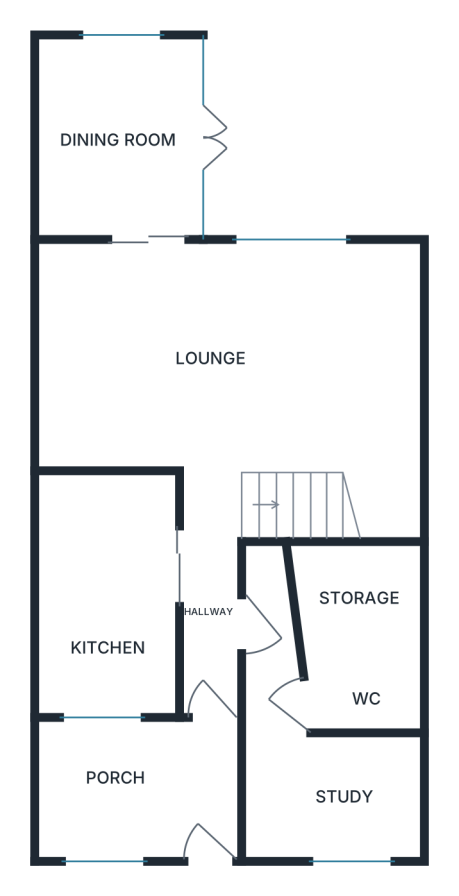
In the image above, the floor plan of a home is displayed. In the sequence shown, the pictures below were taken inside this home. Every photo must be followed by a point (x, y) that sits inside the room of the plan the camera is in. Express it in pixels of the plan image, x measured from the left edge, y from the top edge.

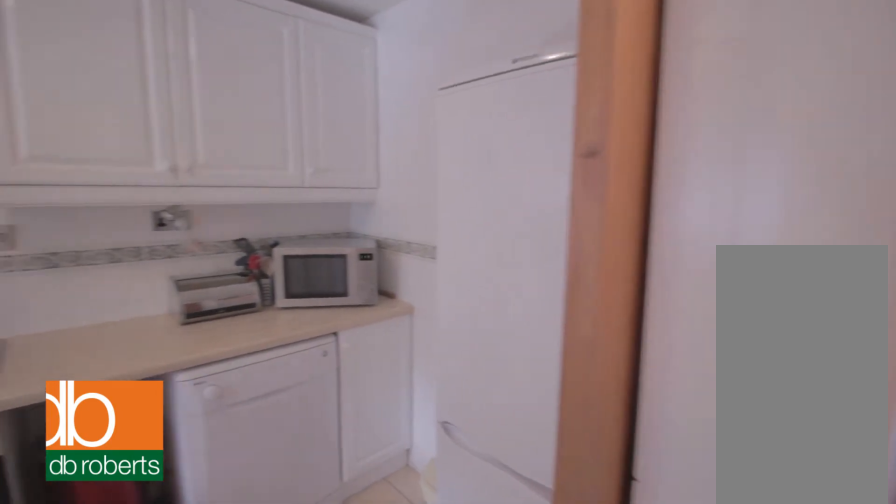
(109, 593)
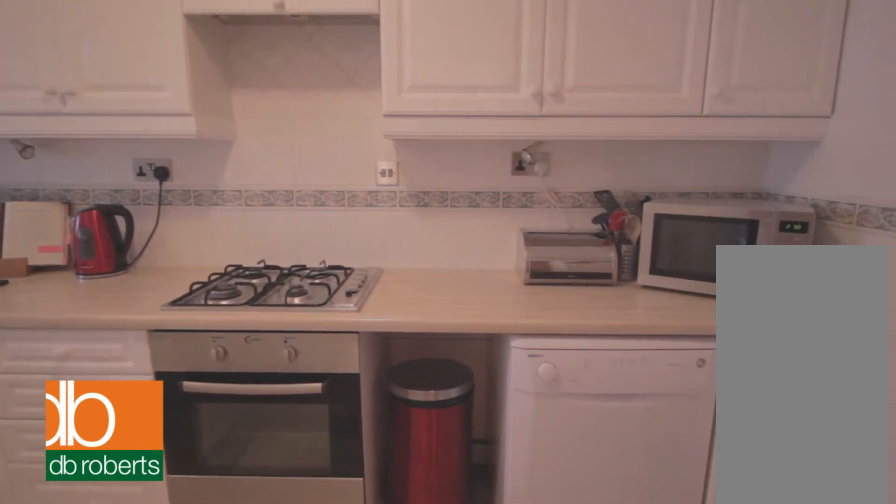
(109, 593)
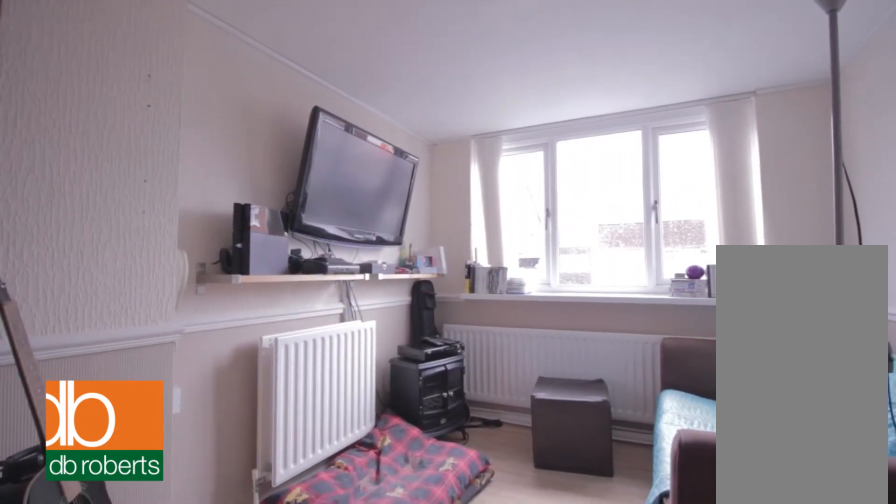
(313, 750)
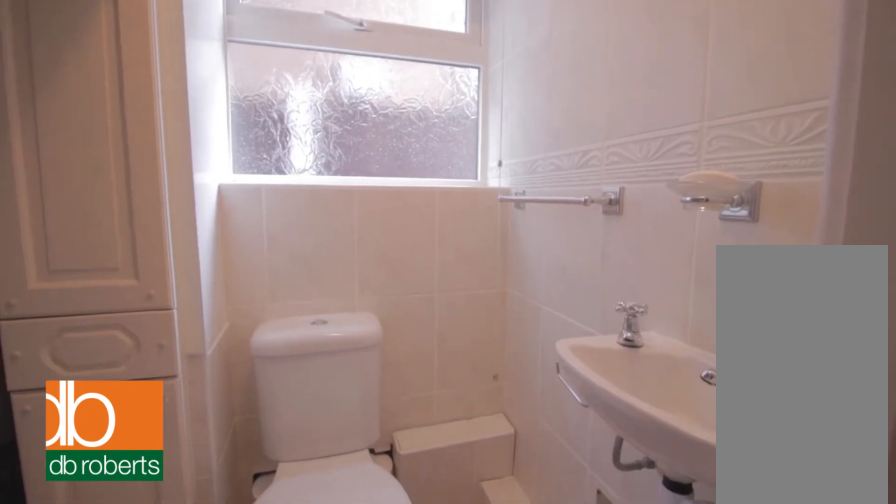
(359, 634)
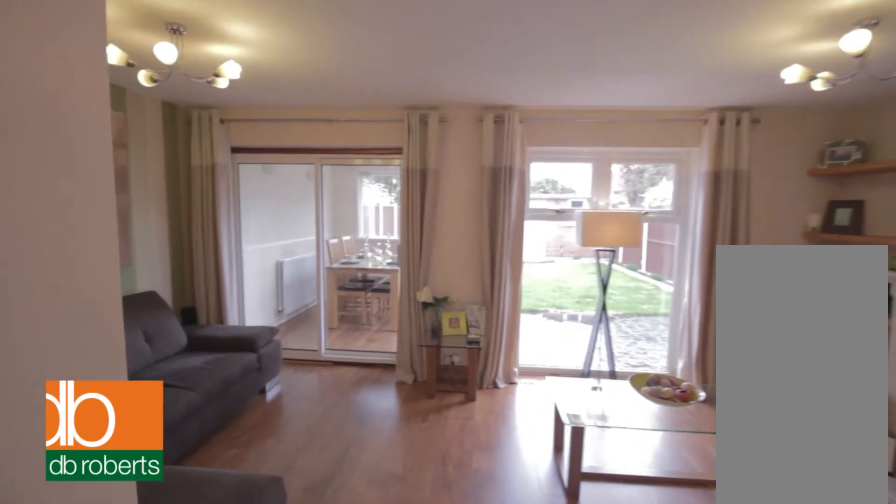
(231, 383)
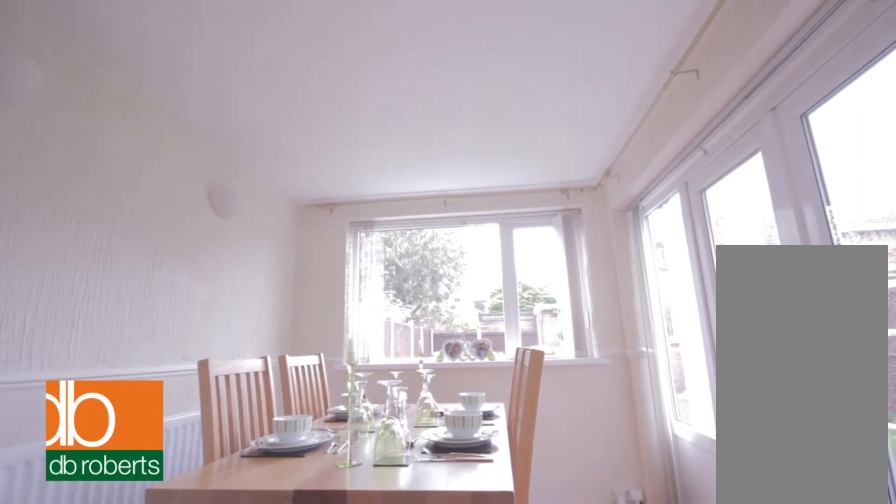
(119, 140)
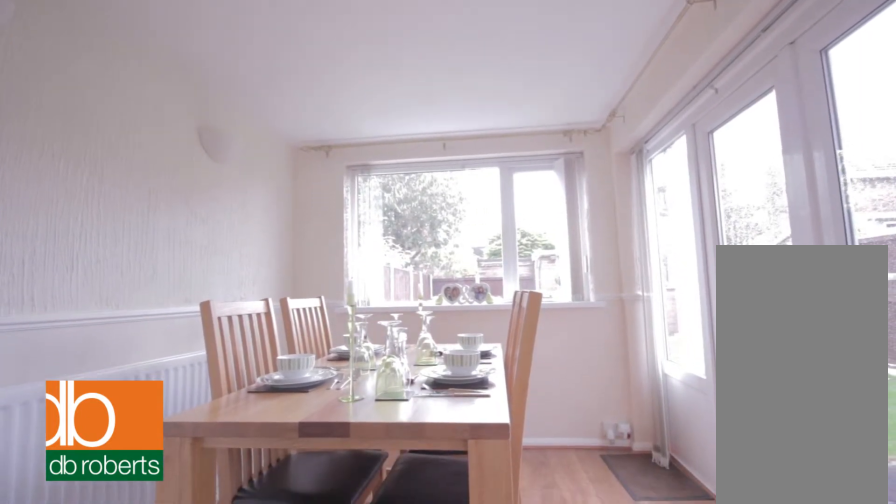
(119, 140)
